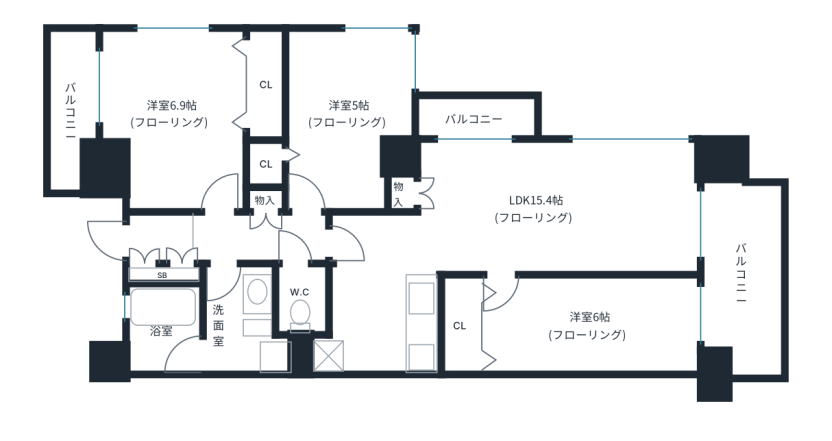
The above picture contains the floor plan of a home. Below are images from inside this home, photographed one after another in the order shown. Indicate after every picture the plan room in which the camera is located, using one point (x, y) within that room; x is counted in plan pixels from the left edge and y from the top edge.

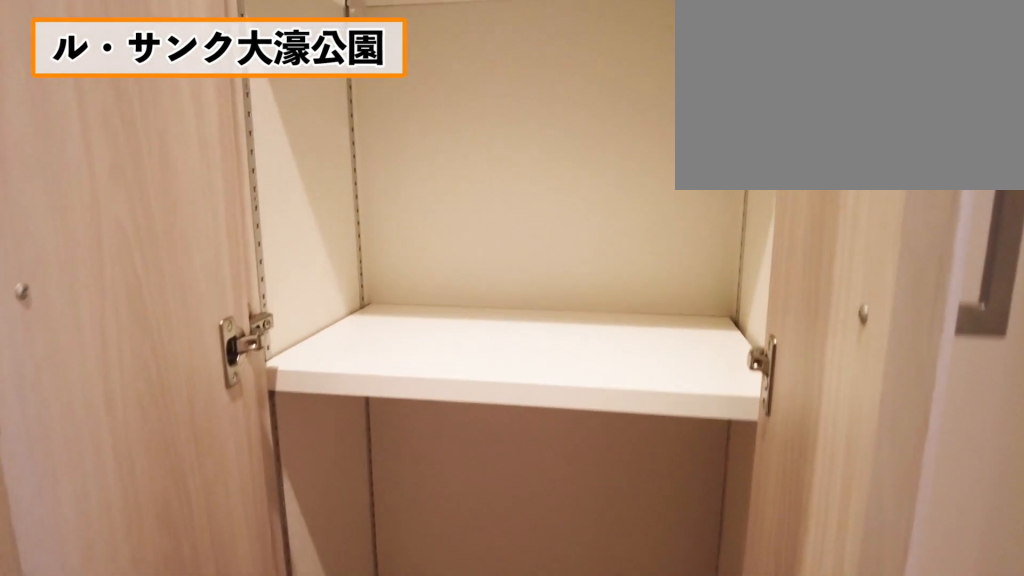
(265, 233)
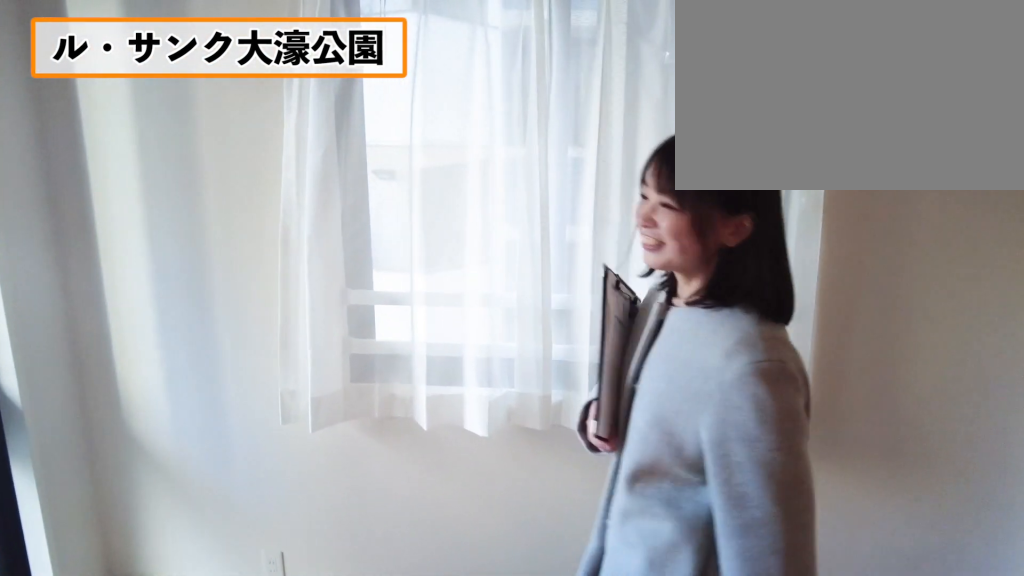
(172, 112)
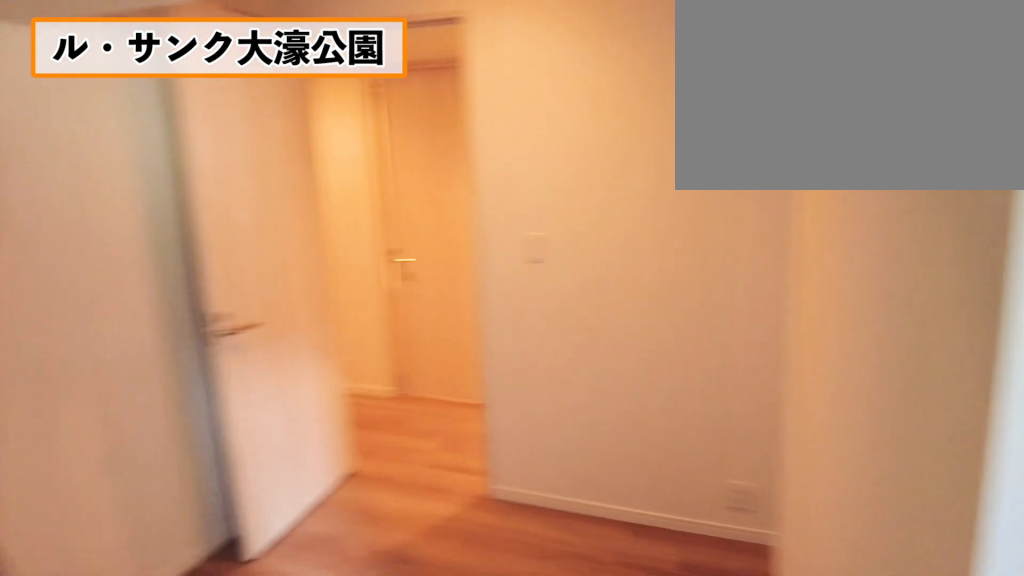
(172, 111)
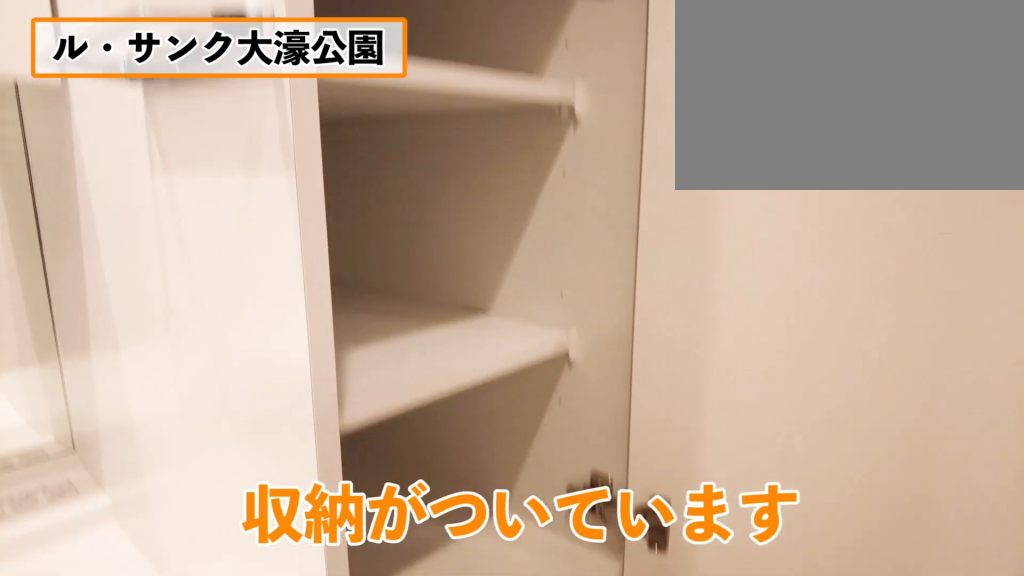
(231, 306)
